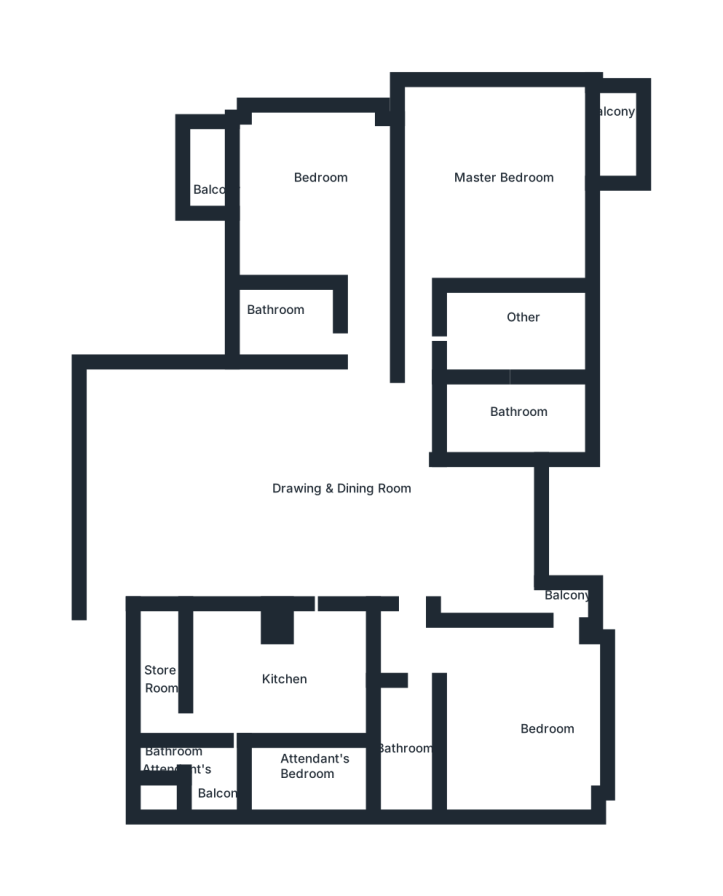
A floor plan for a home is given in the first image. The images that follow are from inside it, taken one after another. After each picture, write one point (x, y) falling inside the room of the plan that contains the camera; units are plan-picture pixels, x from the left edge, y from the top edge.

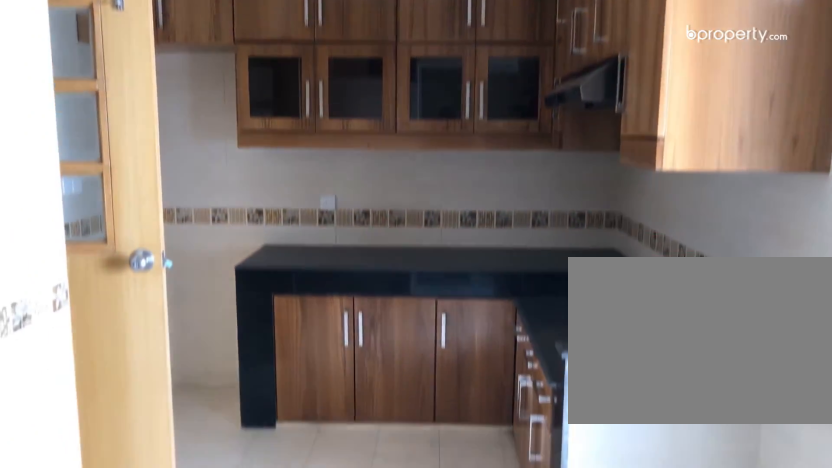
(311, 679)
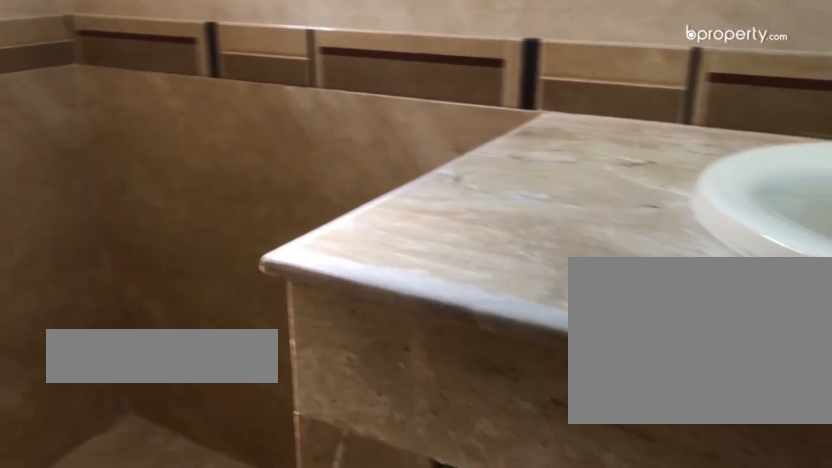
(510, 417)
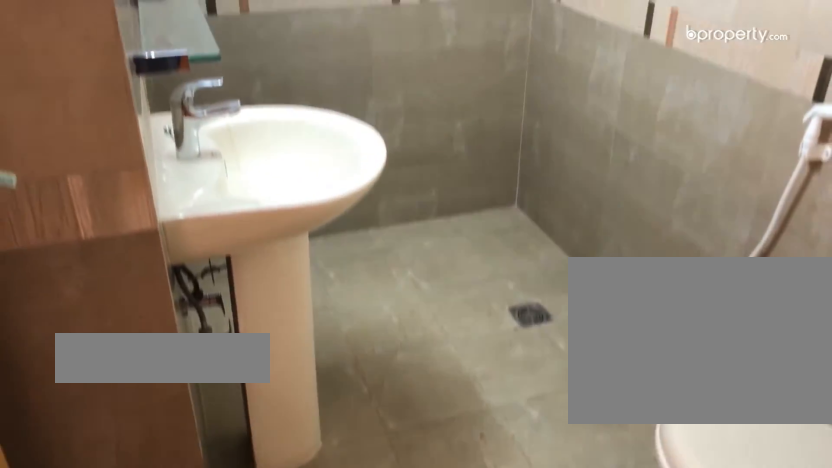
(283, 322)
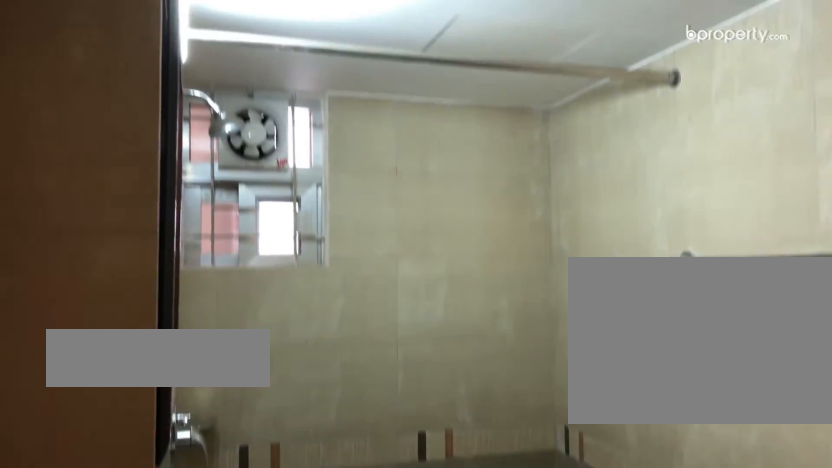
(283, 322)
